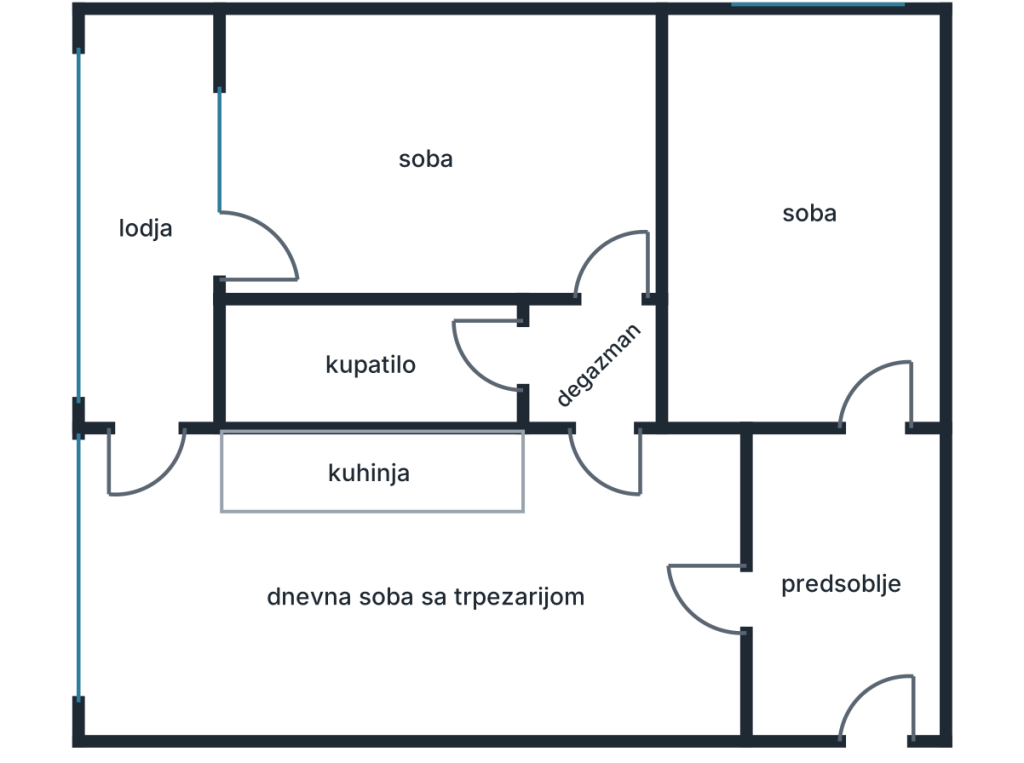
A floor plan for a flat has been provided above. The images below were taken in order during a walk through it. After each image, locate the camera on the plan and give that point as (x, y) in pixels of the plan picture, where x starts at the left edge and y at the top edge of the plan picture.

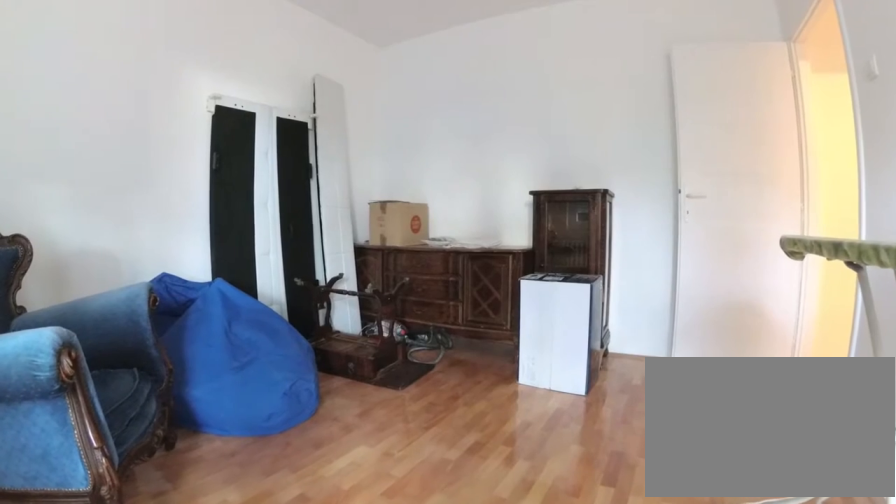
(273, 252)
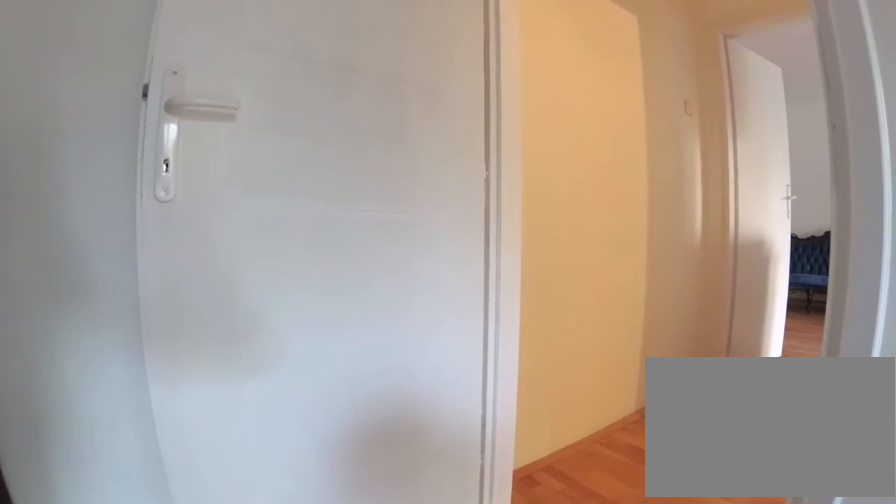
(485, 247)
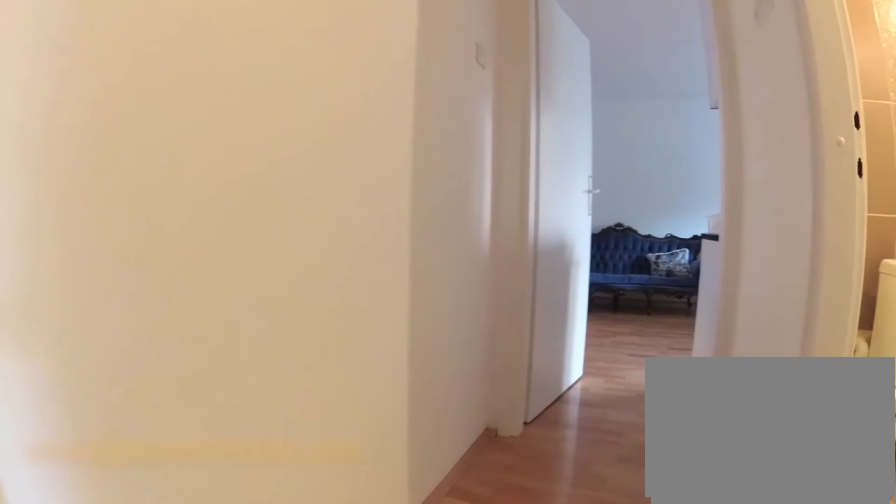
(607, 263)
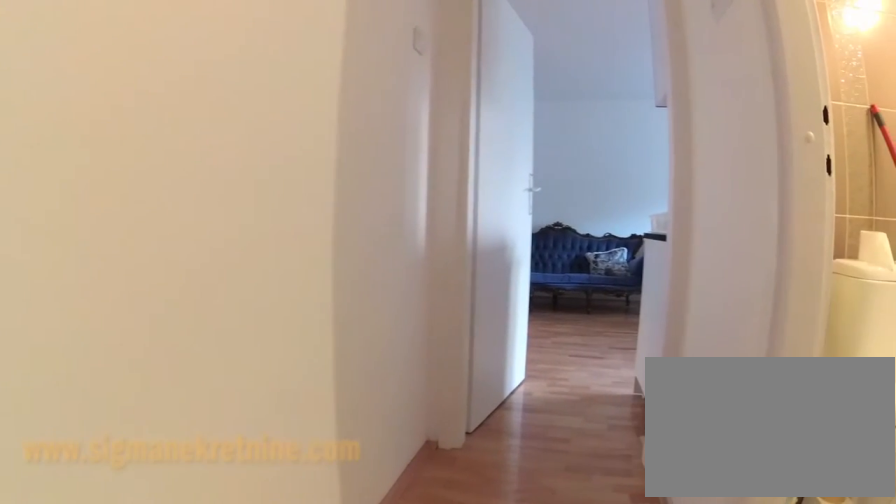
(607, 272)
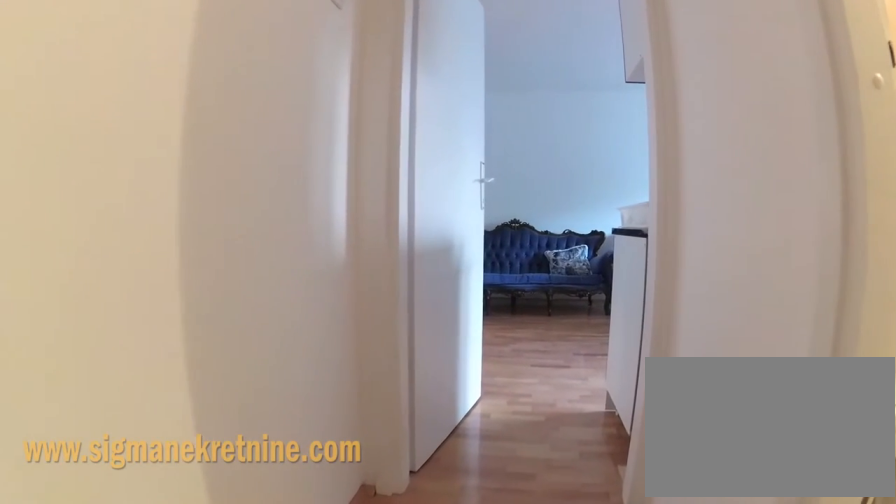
(609, 292)
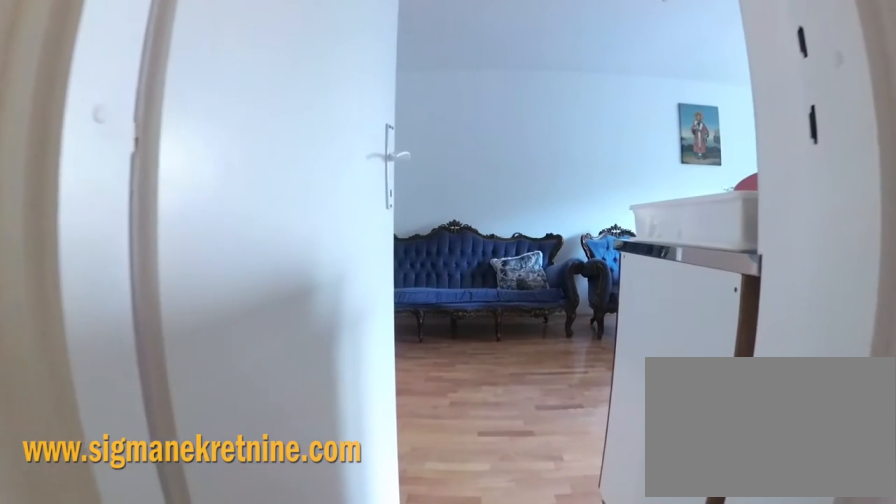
(608, 347)
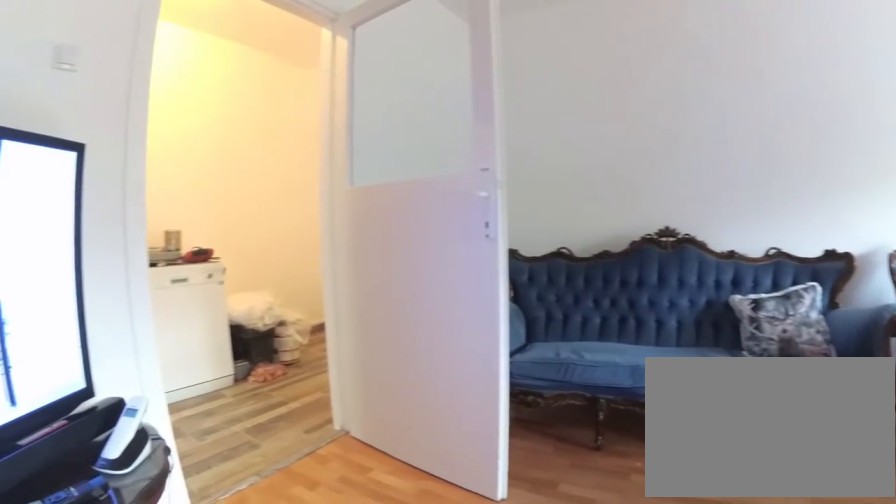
(595, 454)
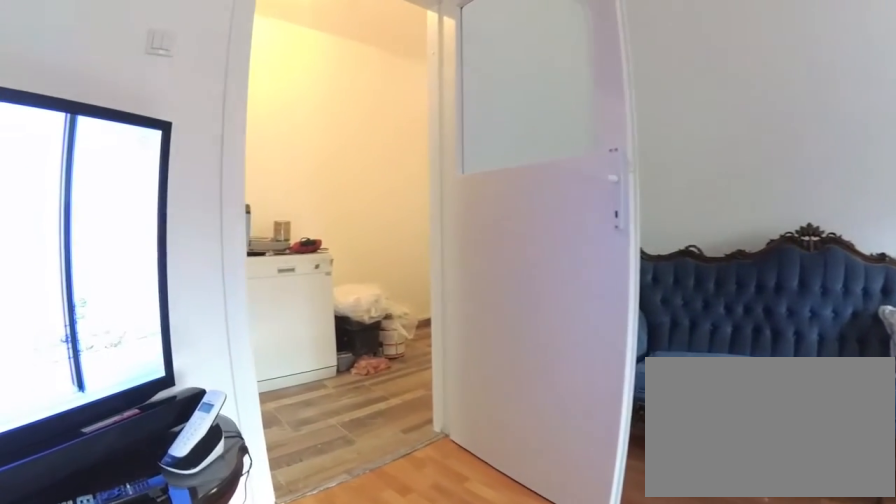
(586, 459)
